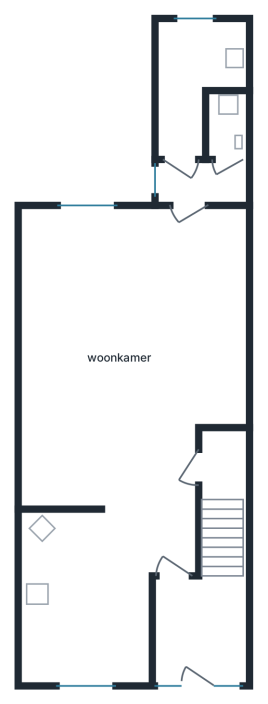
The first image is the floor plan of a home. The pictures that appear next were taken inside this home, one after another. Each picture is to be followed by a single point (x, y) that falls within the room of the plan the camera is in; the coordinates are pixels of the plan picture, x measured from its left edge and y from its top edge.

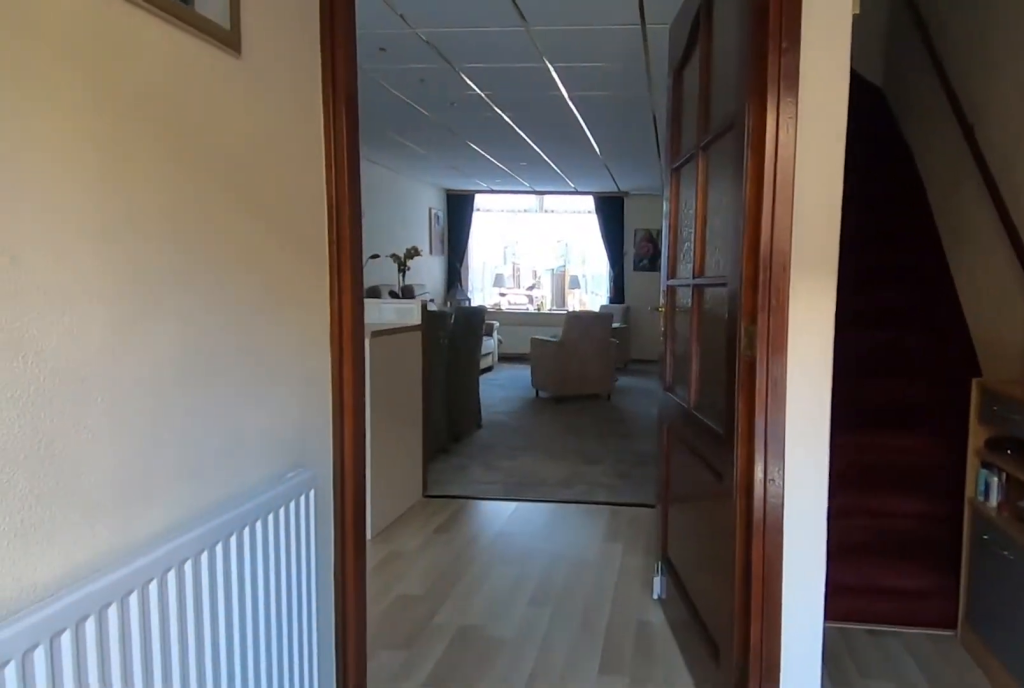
(197, 628)
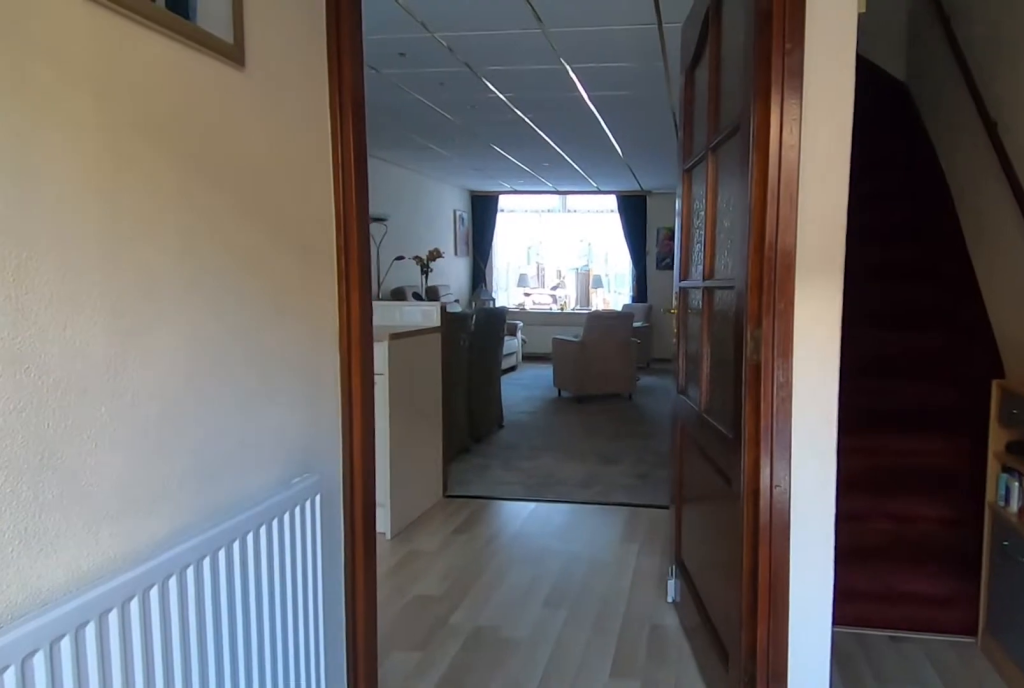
(197, 628)
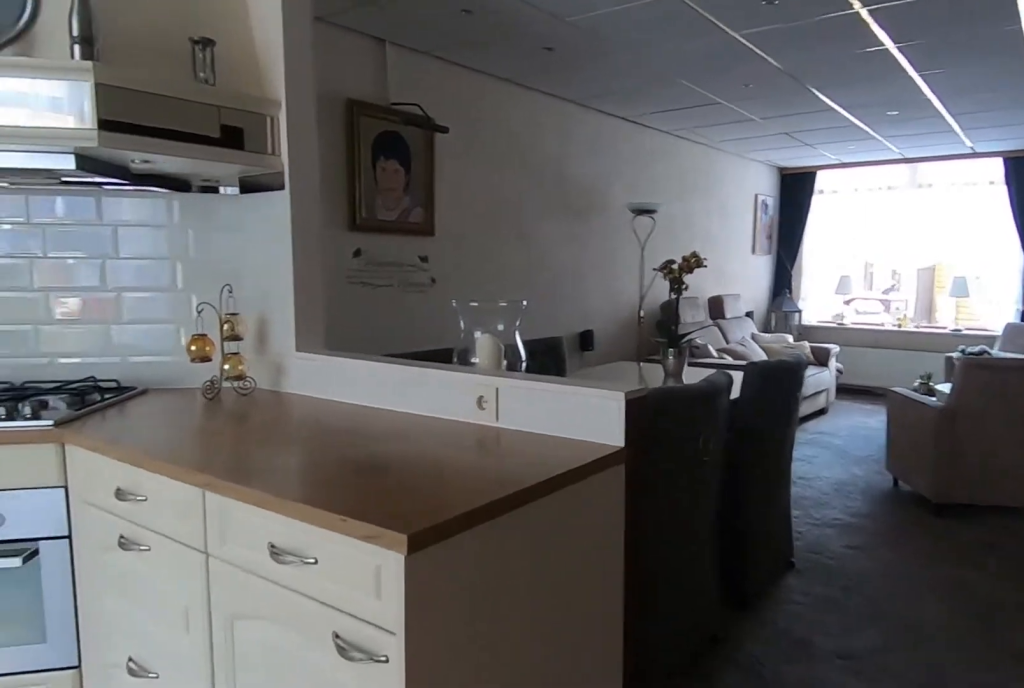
(114, 399)
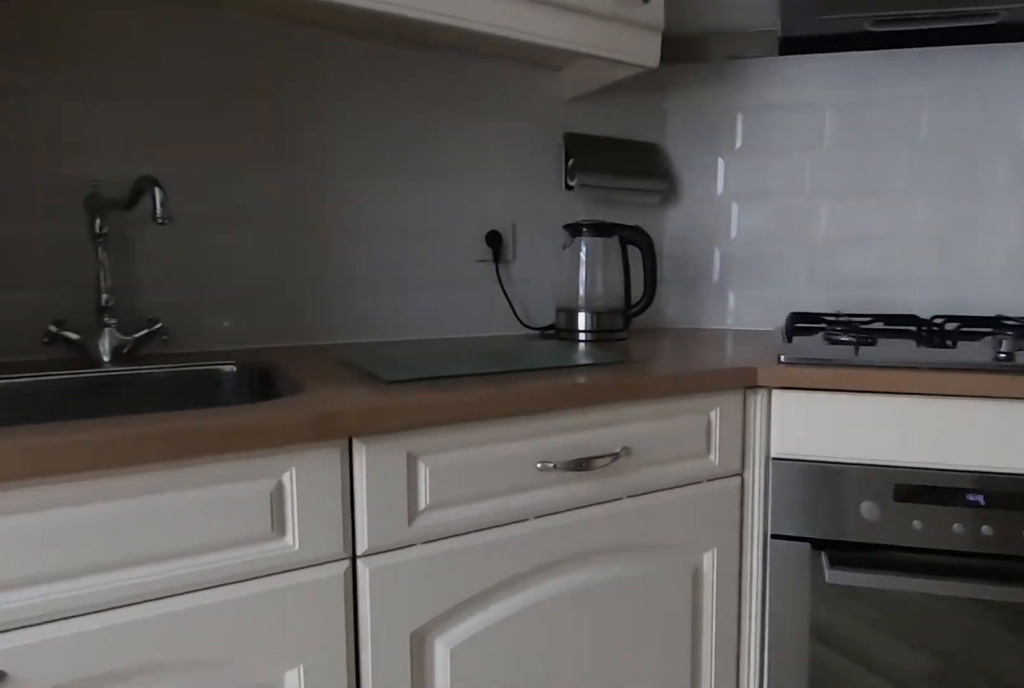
(82, 600)
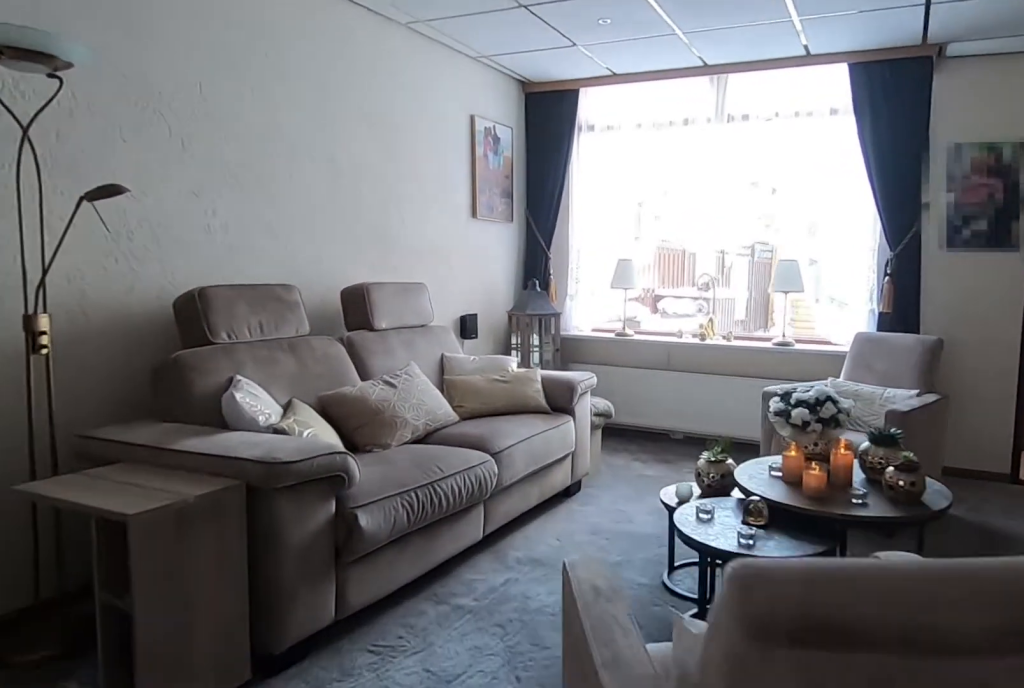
(112, 399)
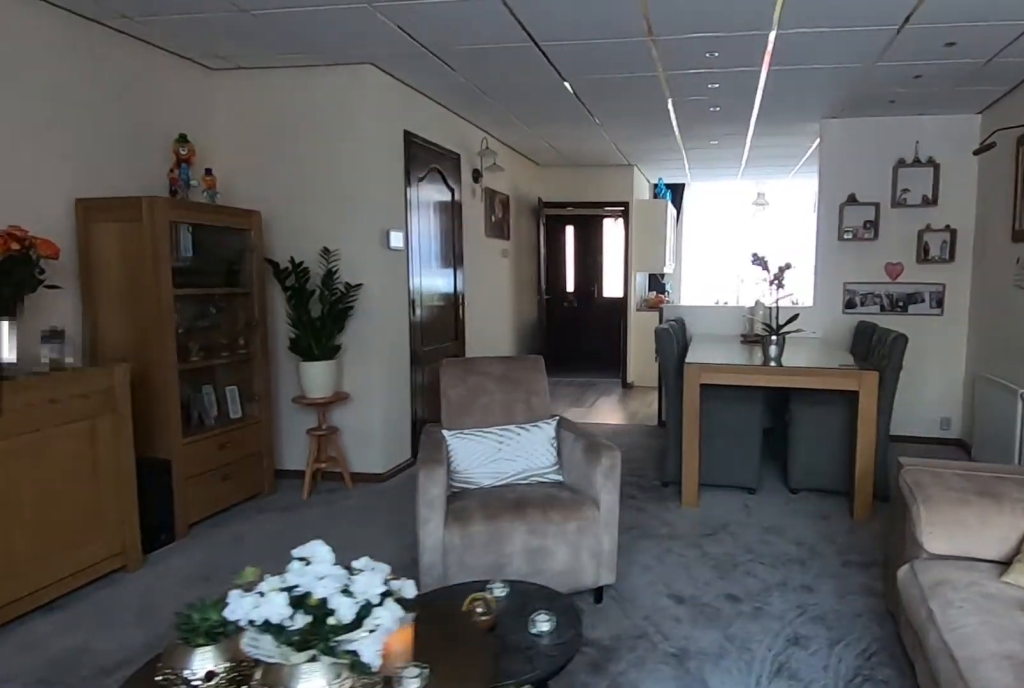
(112, 399)
